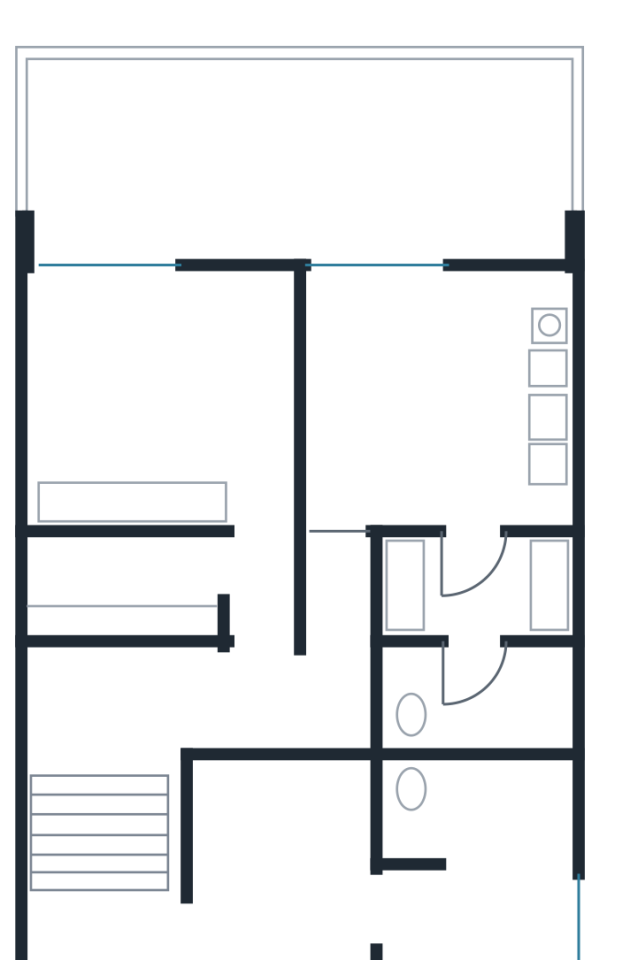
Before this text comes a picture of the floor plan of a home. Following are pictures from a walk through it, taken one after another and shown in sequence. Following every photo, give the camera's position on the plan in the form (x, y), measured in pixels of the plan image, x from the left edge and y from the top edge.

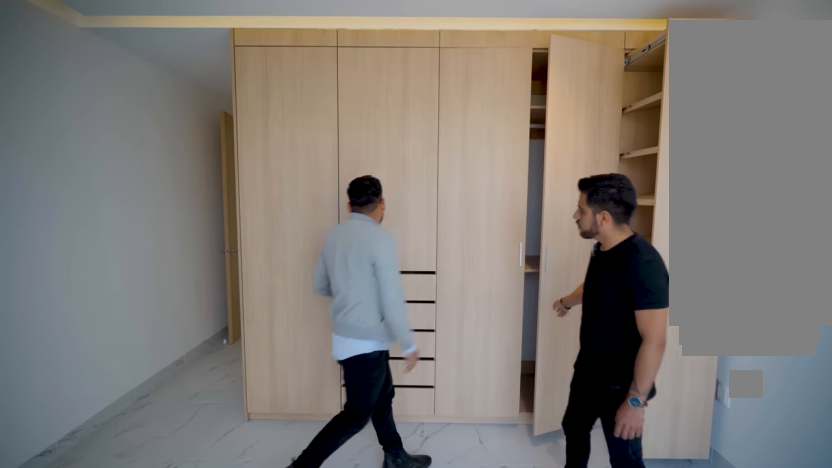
(151, 408)
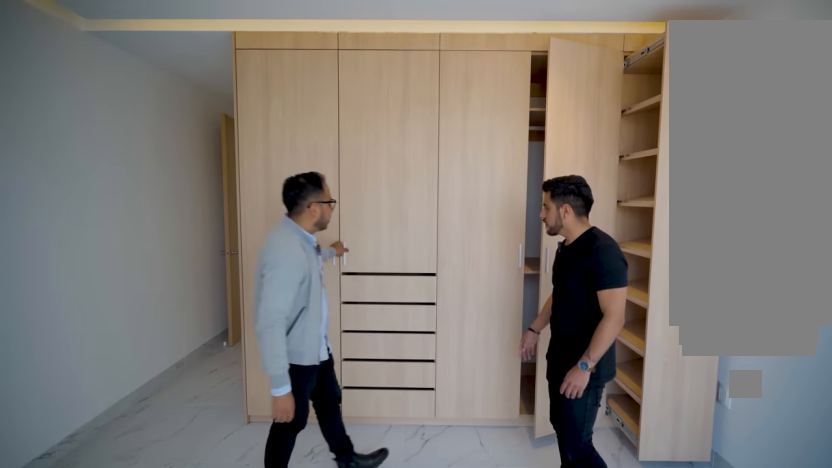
(152, 408)
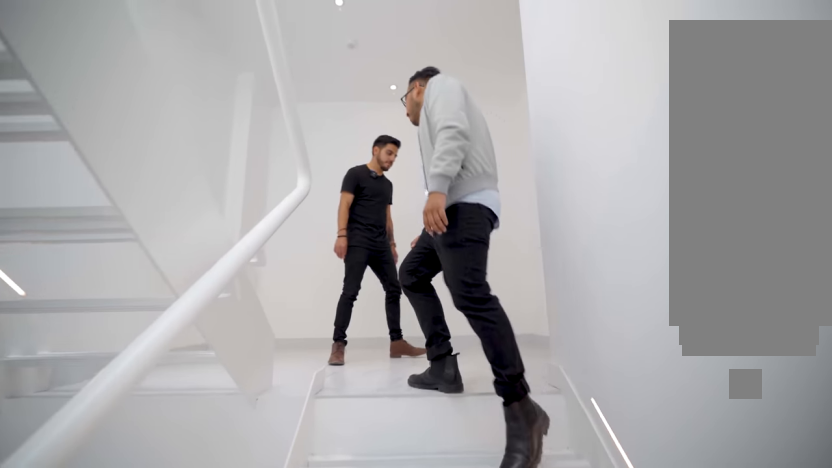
(161, 930)
